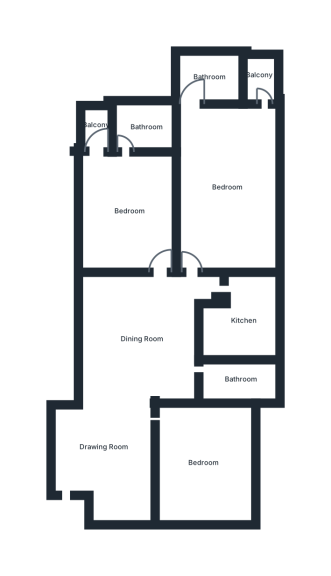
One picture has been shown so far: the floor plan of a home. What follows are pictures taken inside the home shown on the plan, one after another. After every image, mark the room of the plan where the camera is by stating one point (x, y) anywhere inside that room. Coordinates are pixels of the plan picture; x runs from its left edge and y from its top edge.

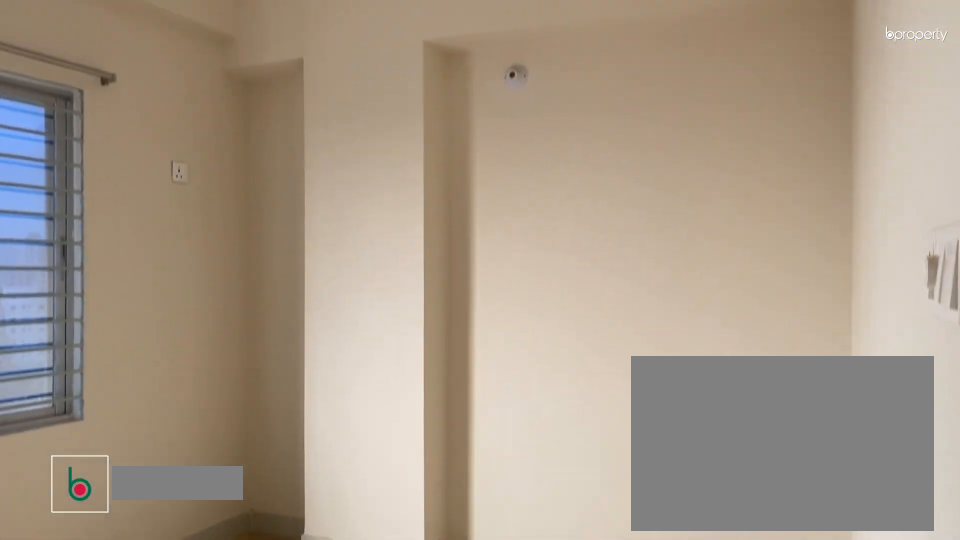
(205, 463)
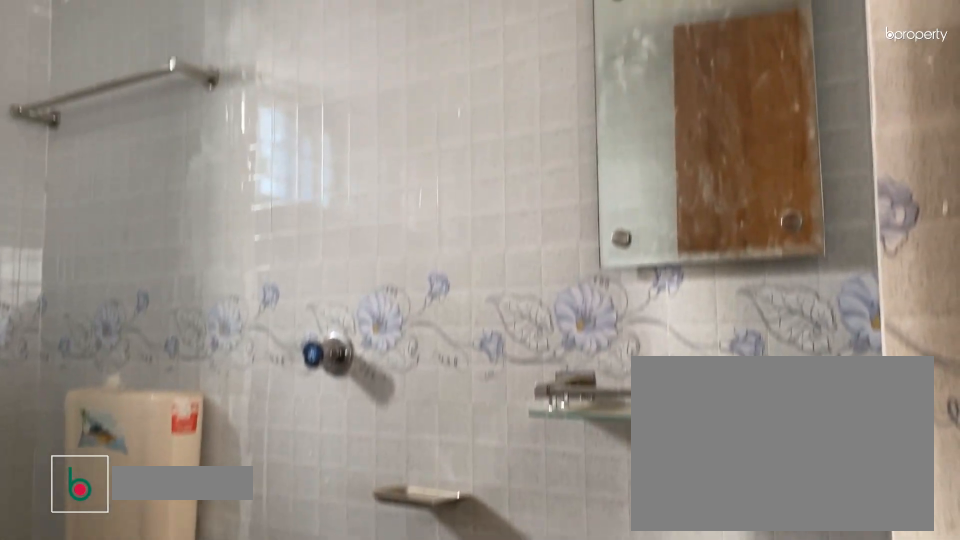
(240, 380)
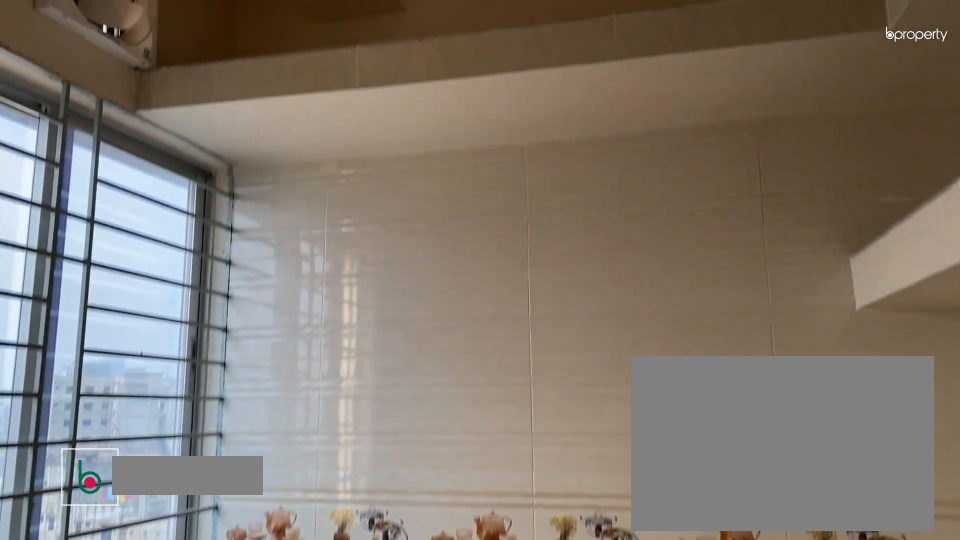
(243, 321)
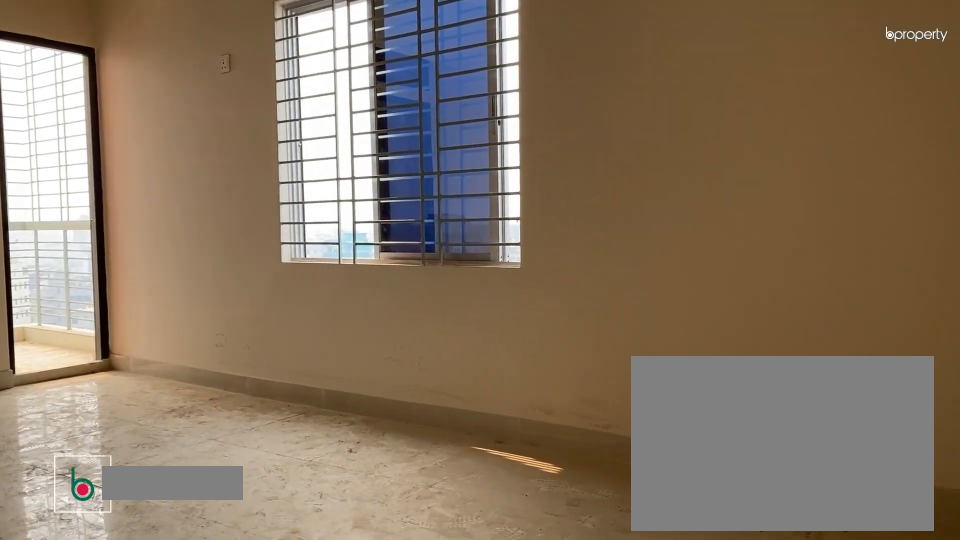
(228, 187)
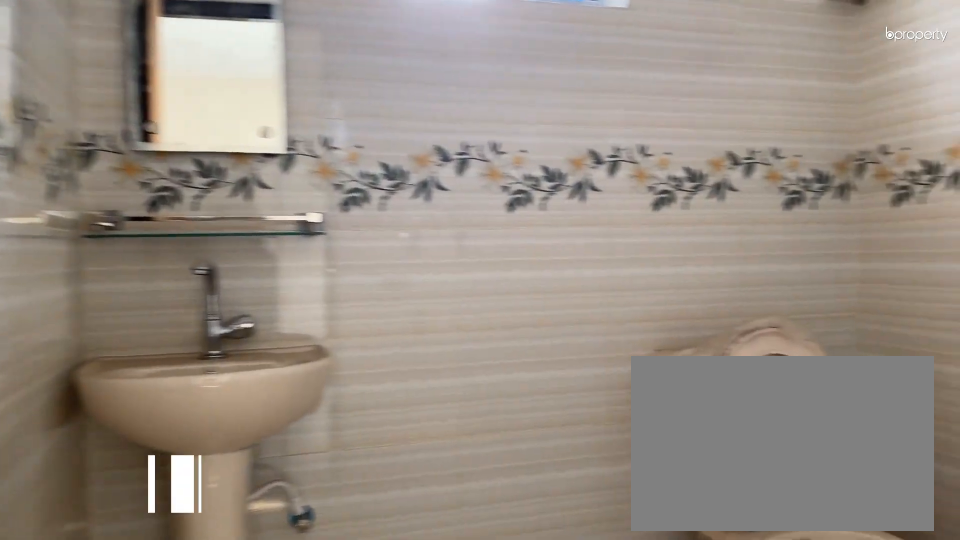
(211, 78)
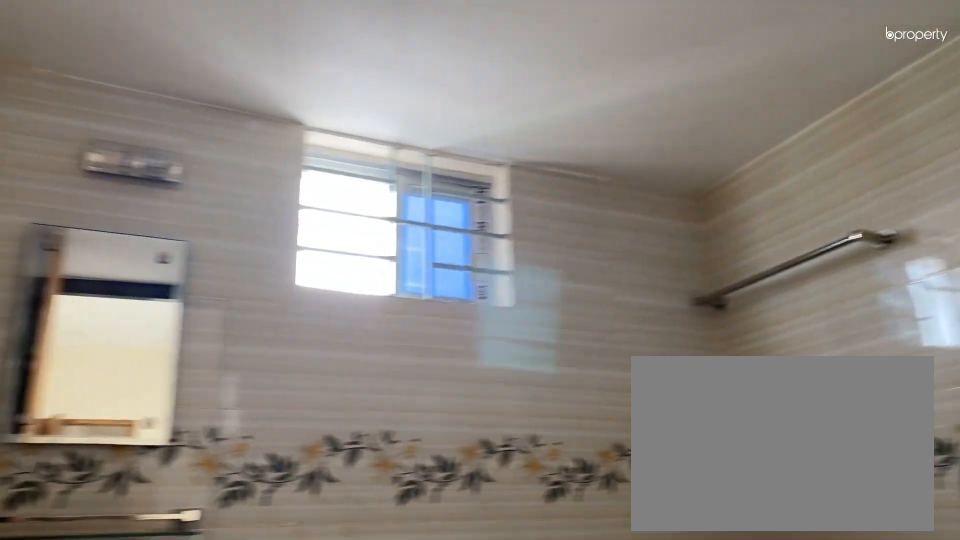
(211, 78)
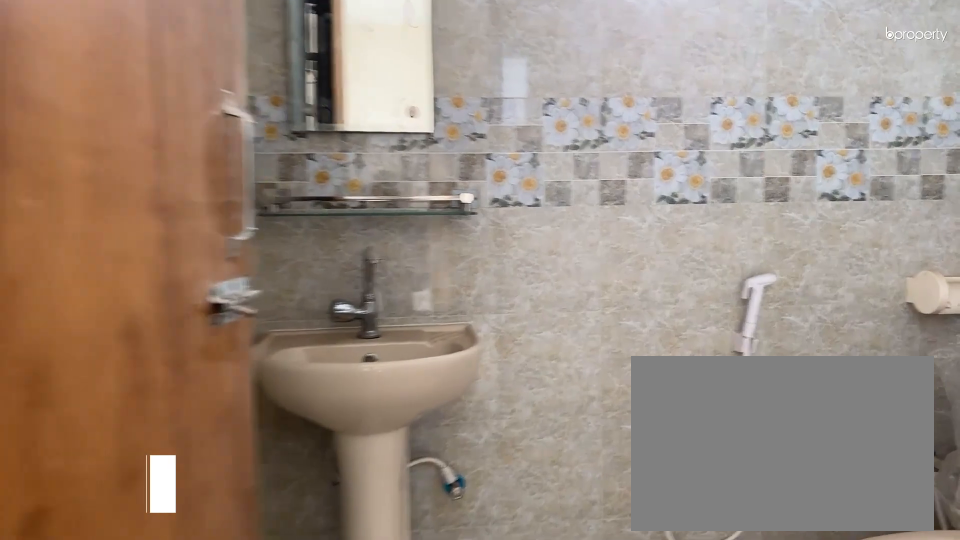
(148, 126)
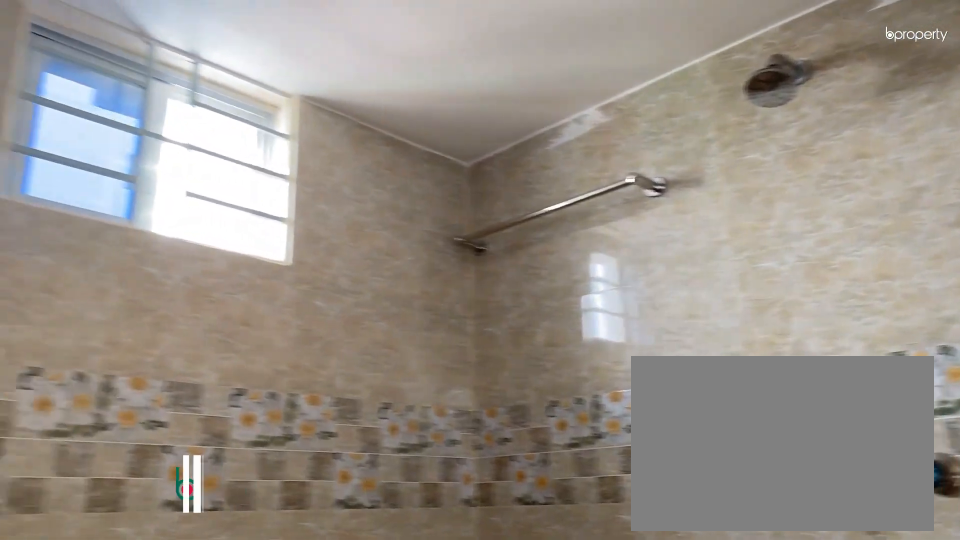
(148, 126)
